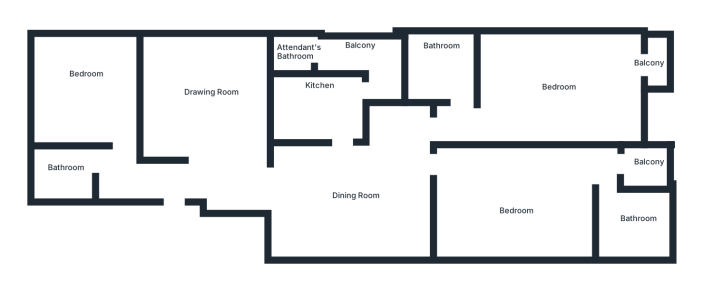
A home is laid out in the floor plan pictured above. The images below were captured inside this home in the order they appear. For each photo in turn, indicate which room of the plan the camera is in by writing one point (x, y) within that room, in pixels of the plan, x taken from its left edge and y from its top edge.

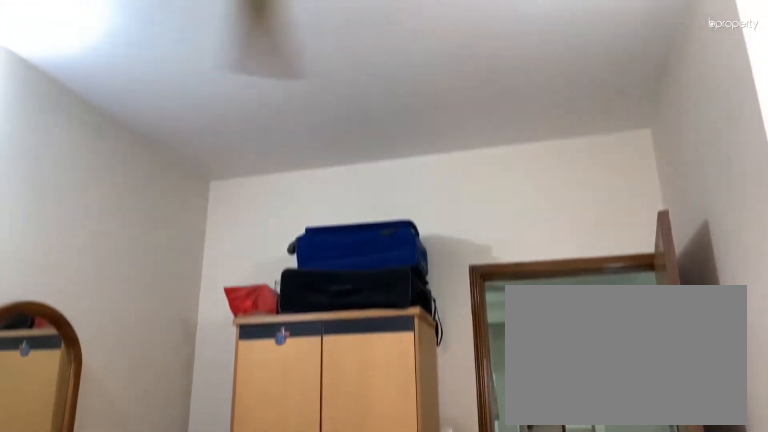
(521, 194)
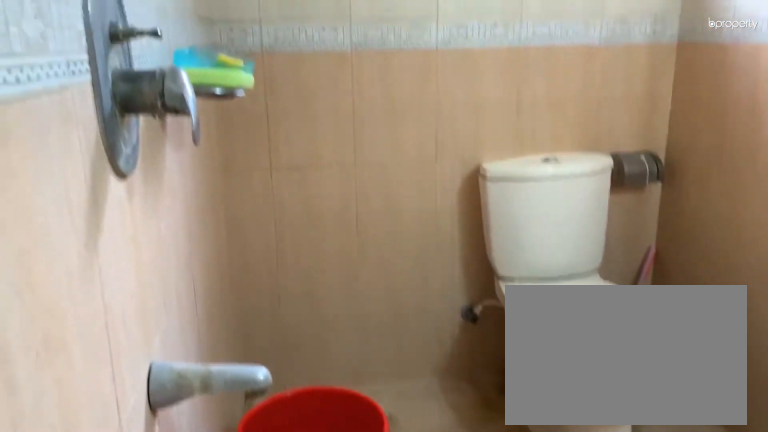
(632, 220)
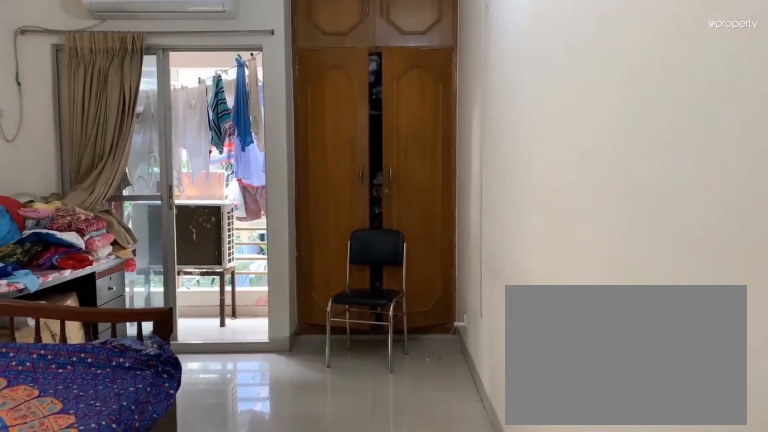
(558, 96)
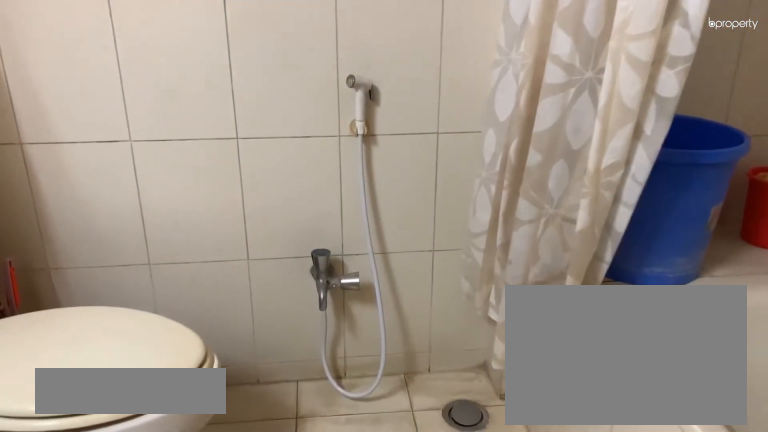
(436, 67)
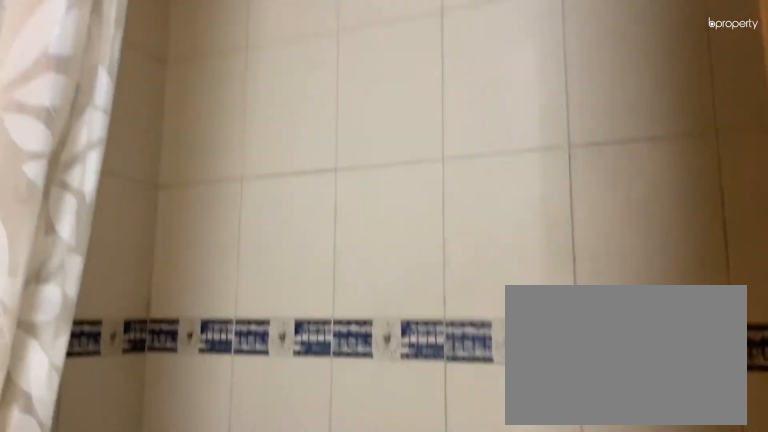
(436, 67)
